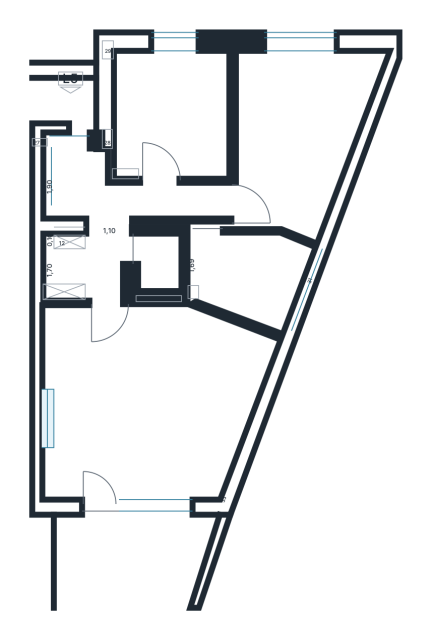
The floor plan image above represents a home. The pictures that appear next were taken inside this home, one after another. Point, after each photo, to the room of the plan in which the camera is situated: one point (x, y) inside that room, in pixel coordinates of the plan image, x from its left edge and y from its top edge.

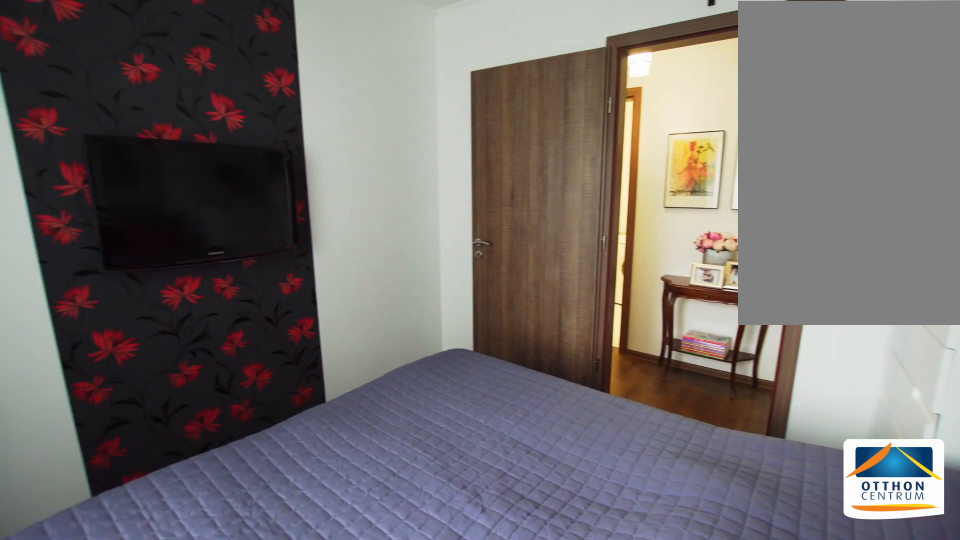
(171, 118)
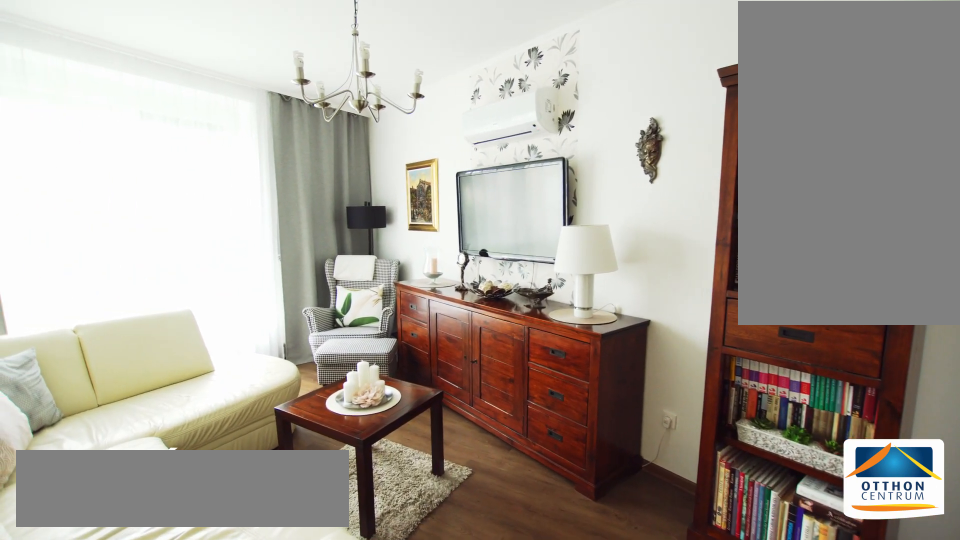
(243, 138)
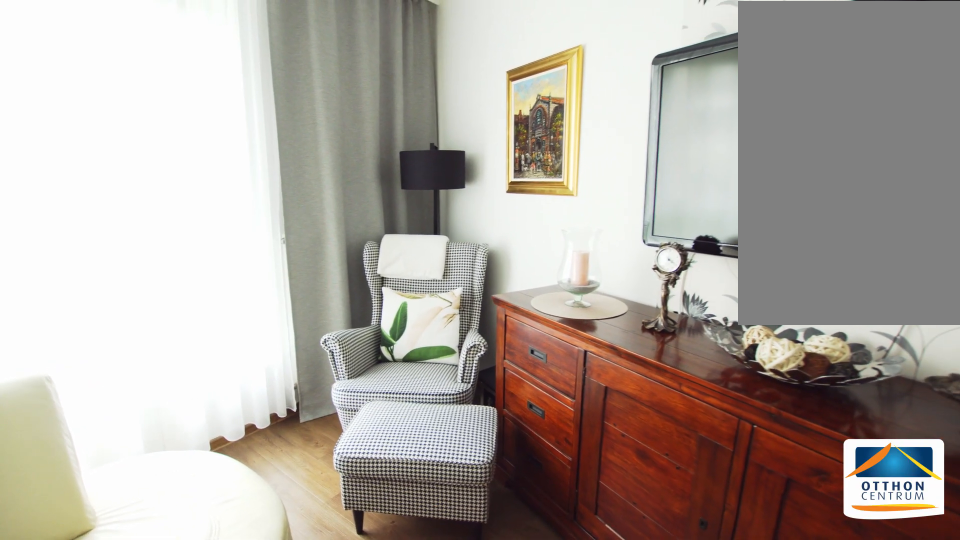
(243, 138)
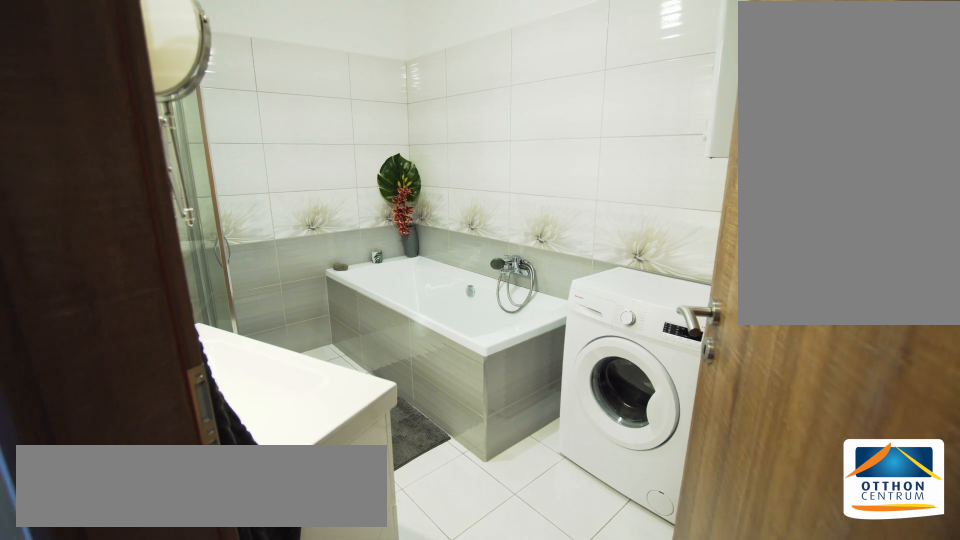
(258, 273)
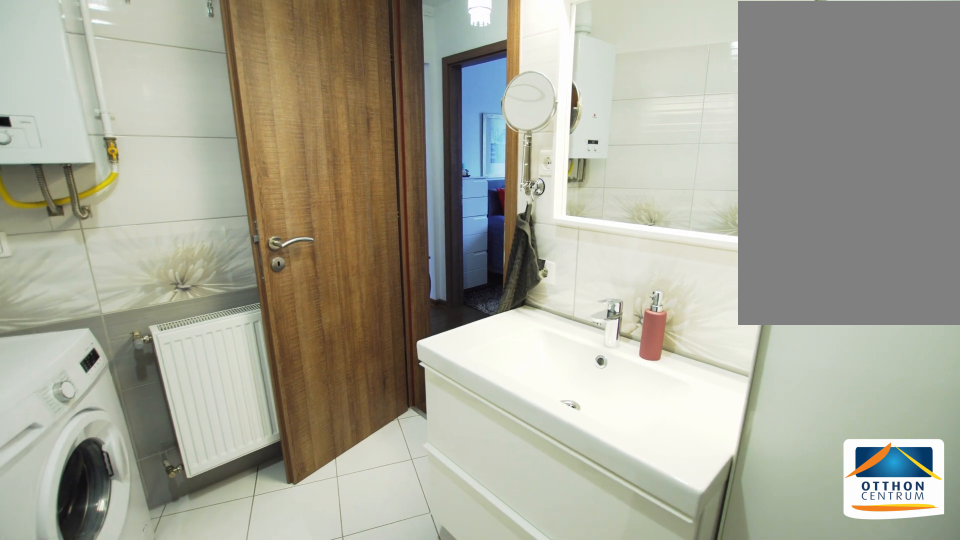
(258, 273)
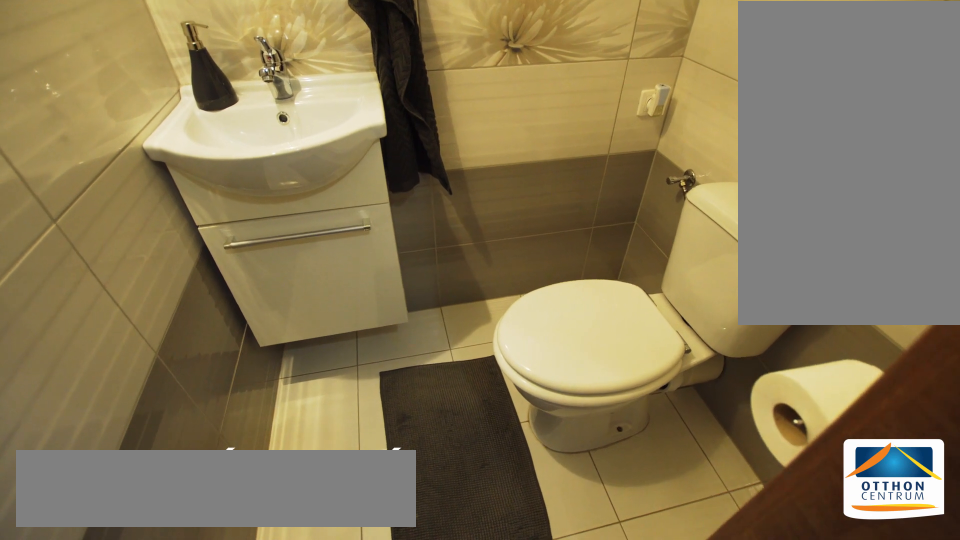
(157, 259)
